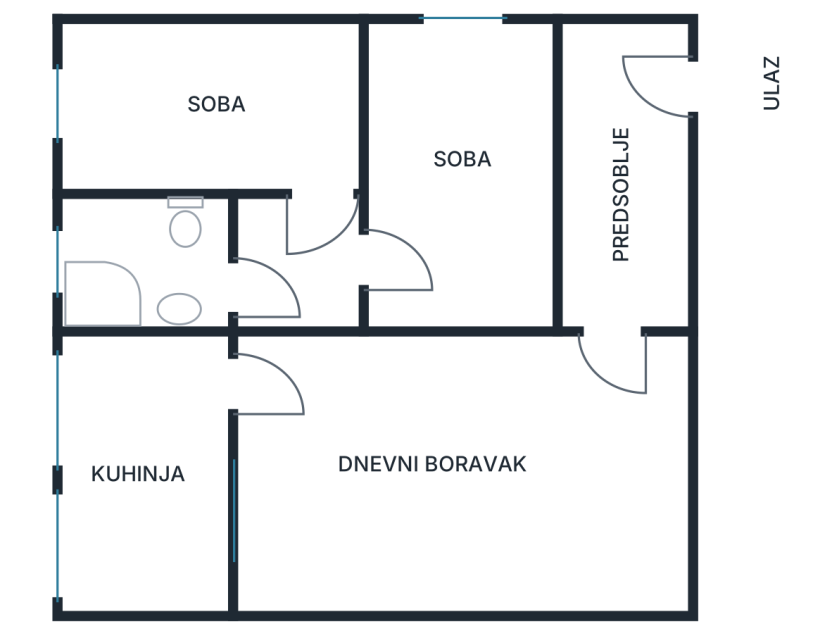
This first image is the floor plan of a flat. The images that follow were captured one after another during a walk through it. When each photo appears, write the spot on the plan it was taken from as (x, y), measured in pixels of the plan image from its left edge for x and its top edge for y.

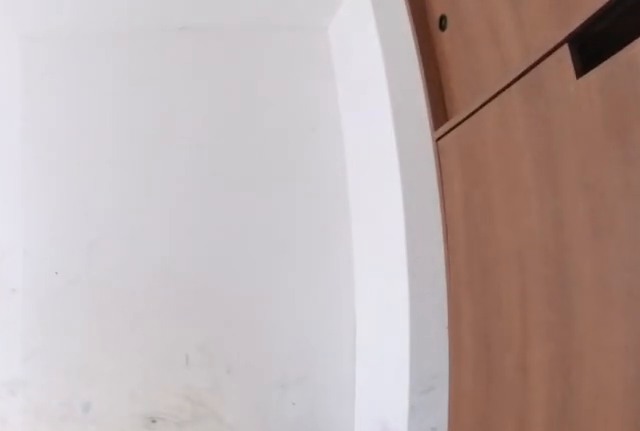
(332, 245)
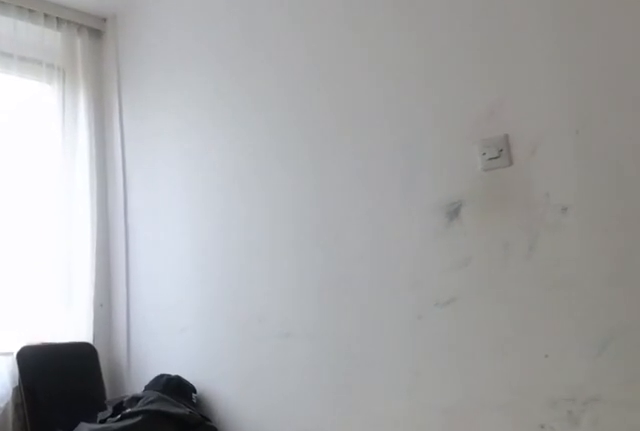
(429, 236)
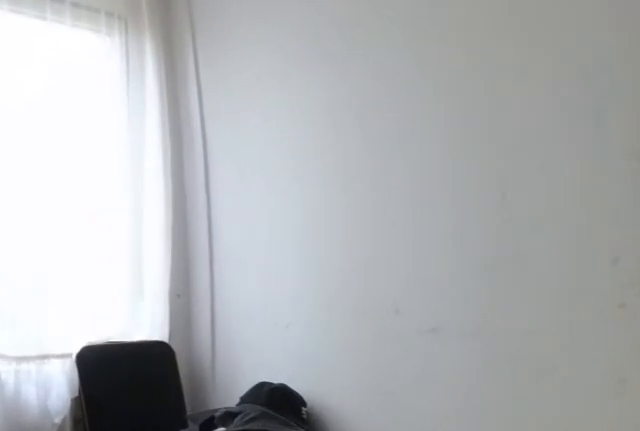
(434, 205)
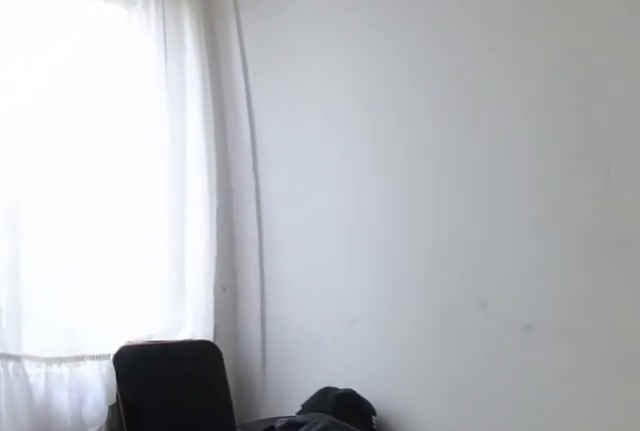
(436, 189)
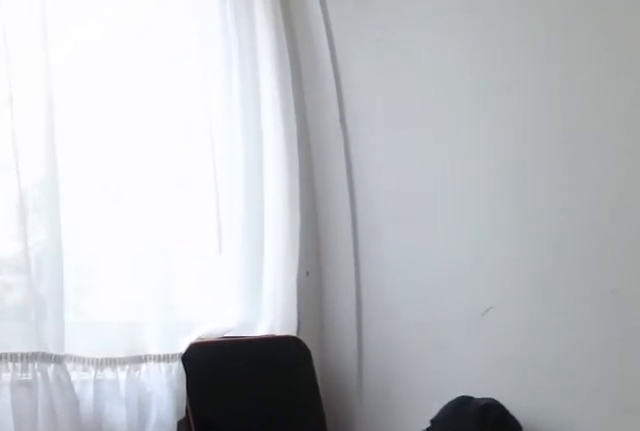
(441, 158)
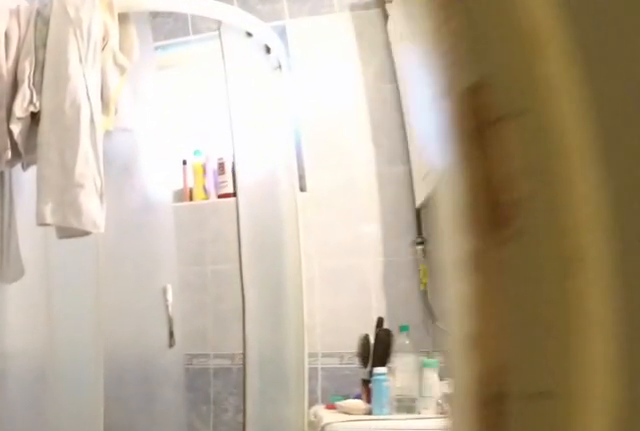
(281, 279)
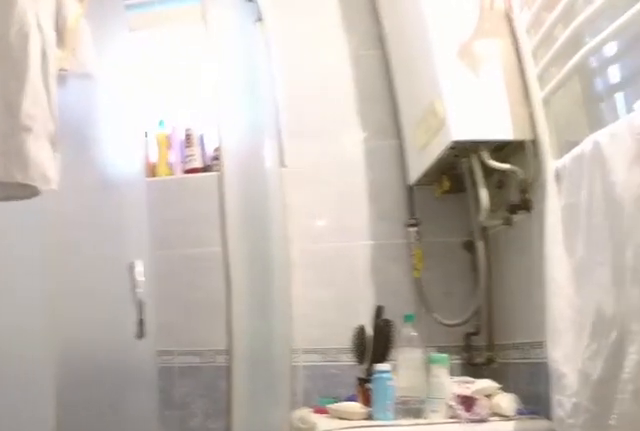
(249, 275)
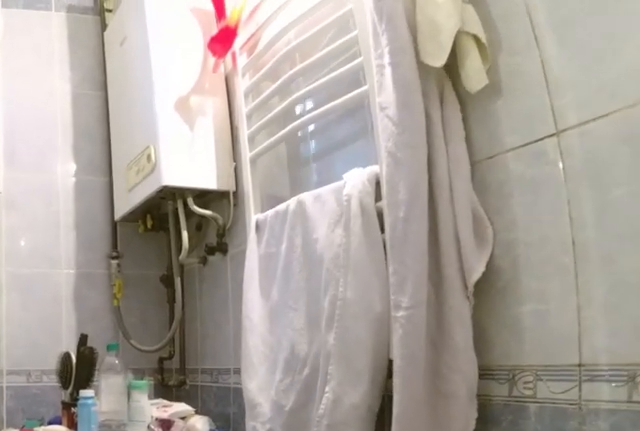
(248, 274)
